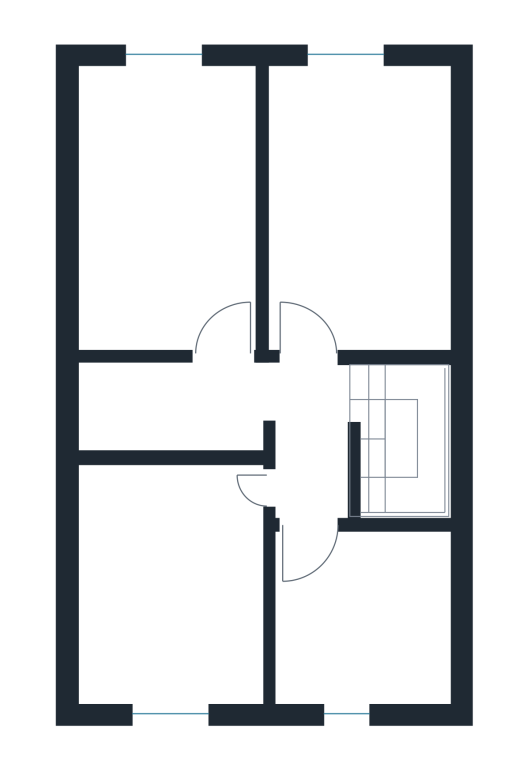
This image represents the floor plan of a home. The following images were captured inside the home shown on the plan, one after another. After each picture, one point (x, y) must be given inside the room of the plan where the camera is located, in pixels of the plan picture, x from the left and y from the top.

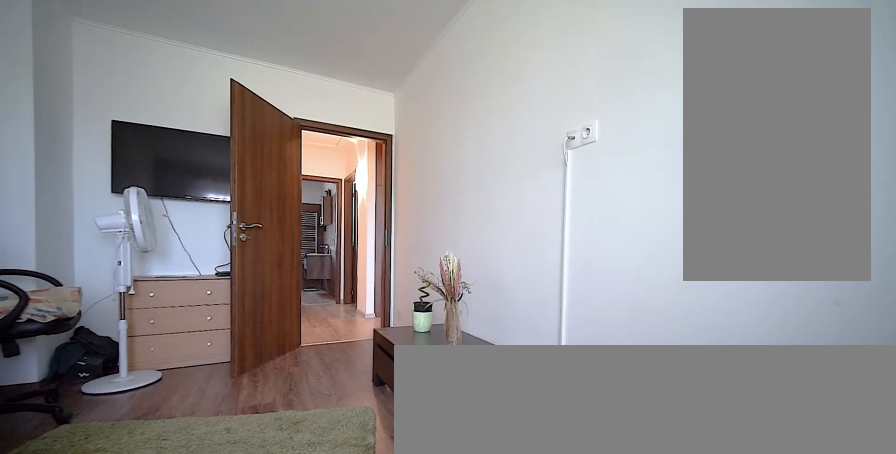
(364, 204)
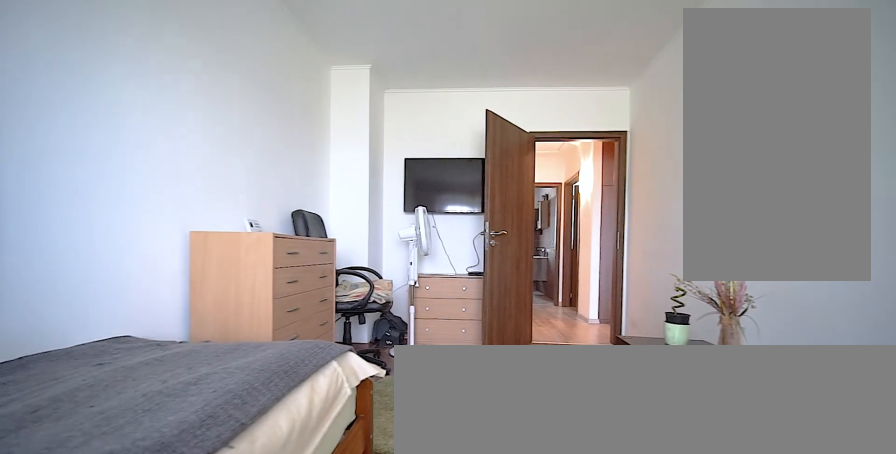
(365, 203)
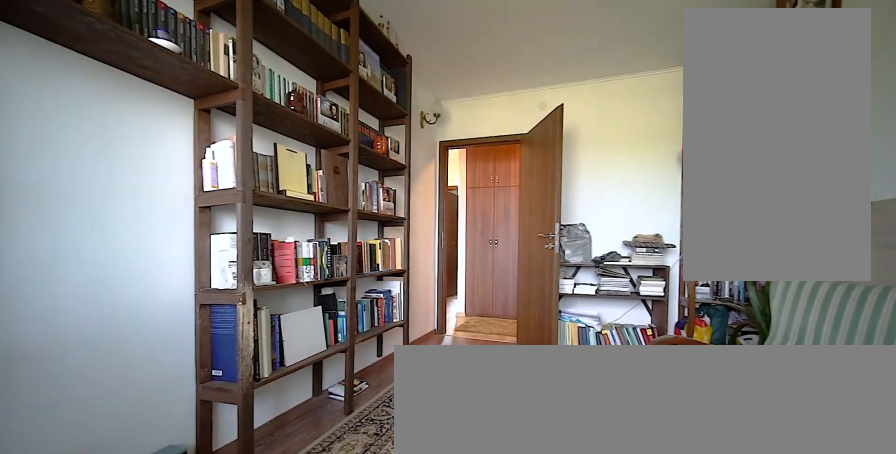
(165, 203)
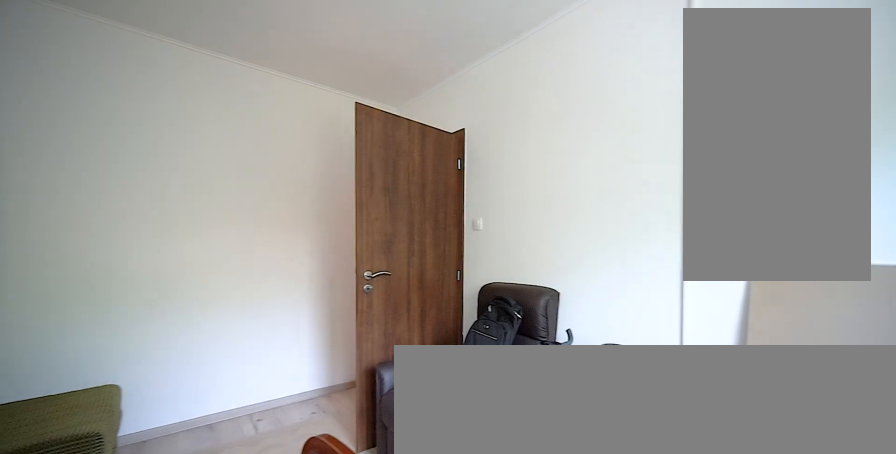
(165, 593)
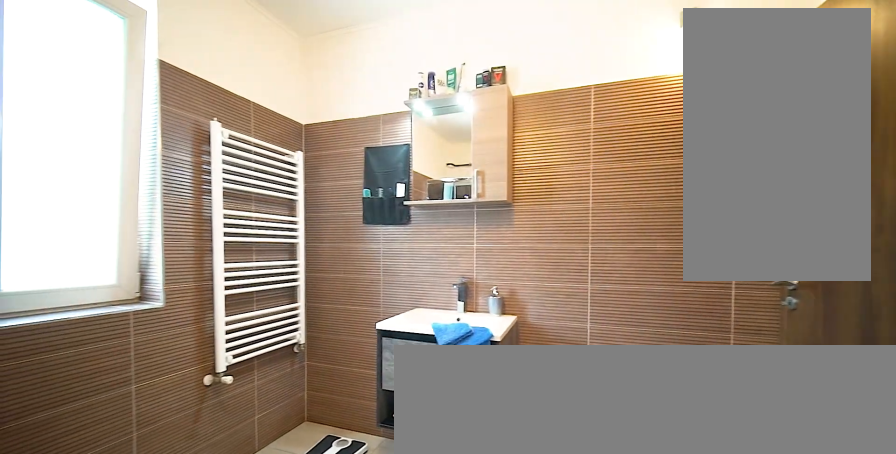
(363, 607)
